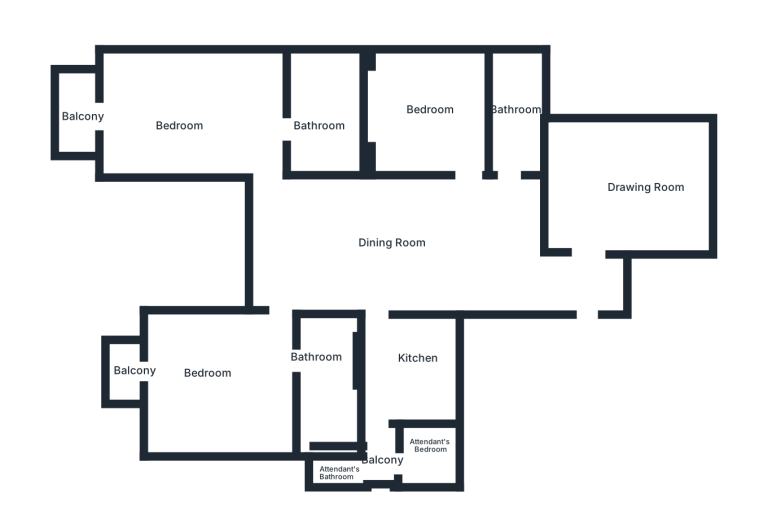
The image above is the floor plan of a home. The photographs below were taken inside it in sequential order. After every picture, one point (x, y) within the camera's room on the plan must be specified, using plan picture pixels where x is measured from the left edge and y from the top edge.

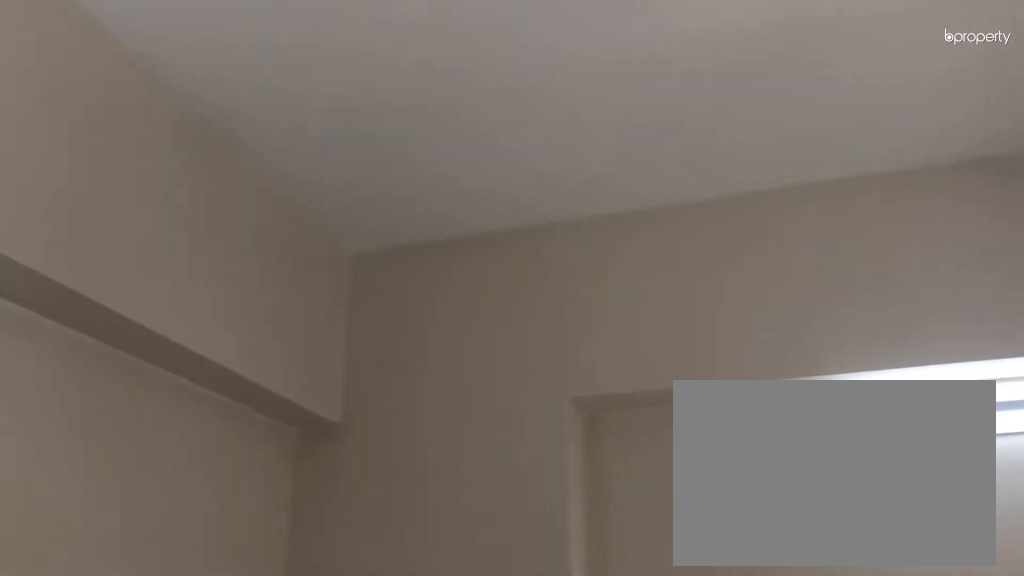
(432, 114)
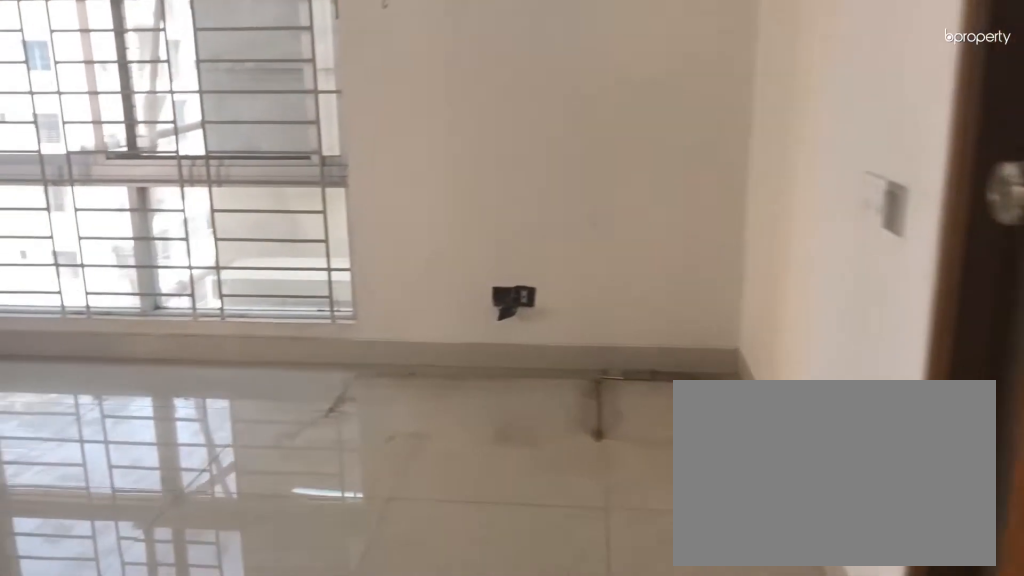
(168, 108)
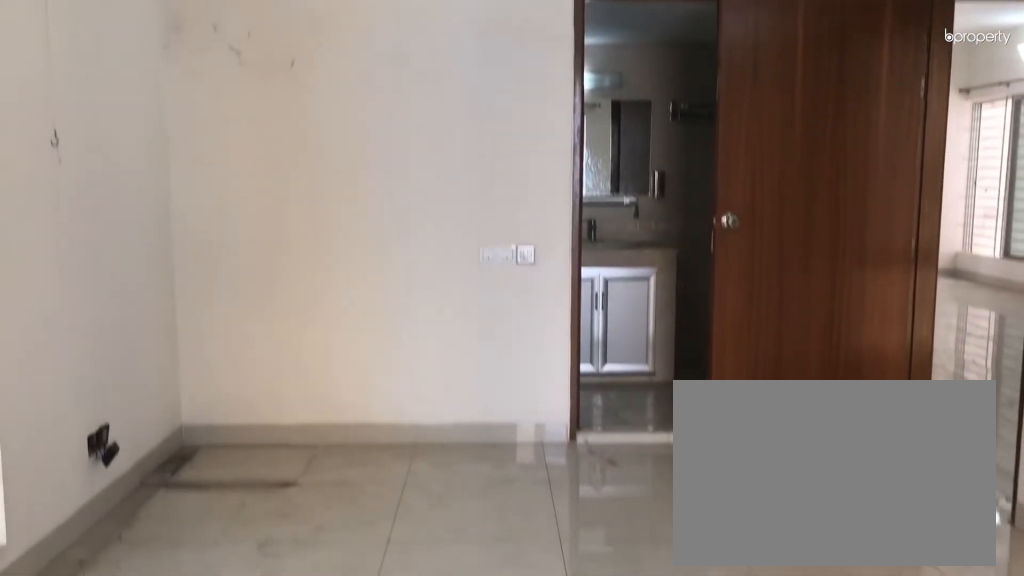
(168, 108)
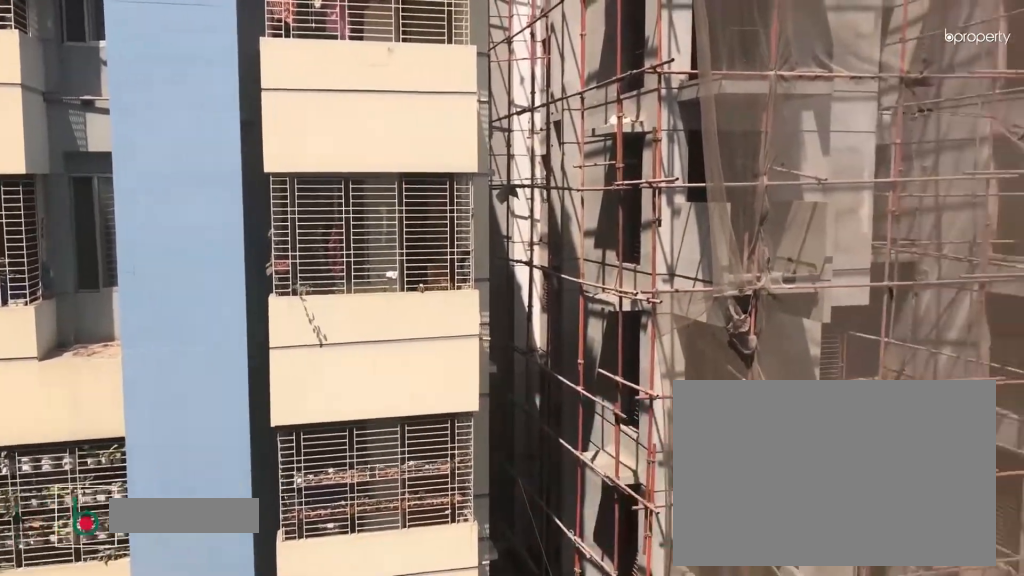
(83, 114)
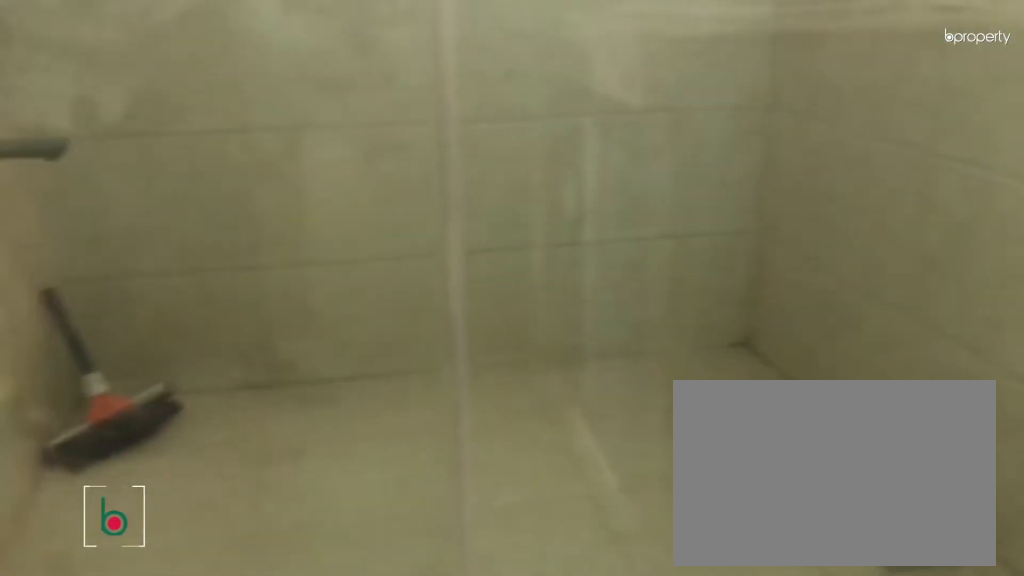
(327, 124)
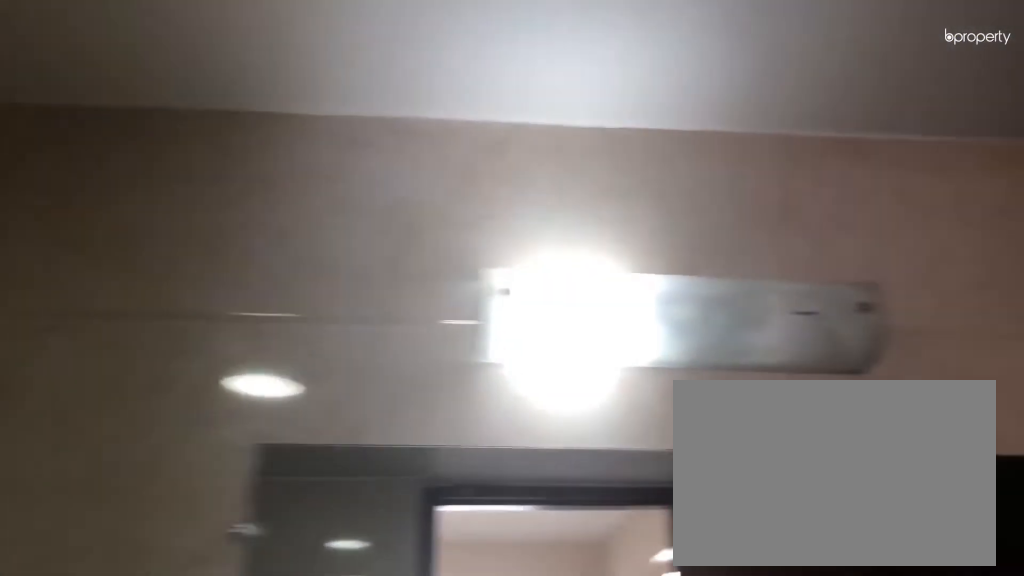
(327, 124)
